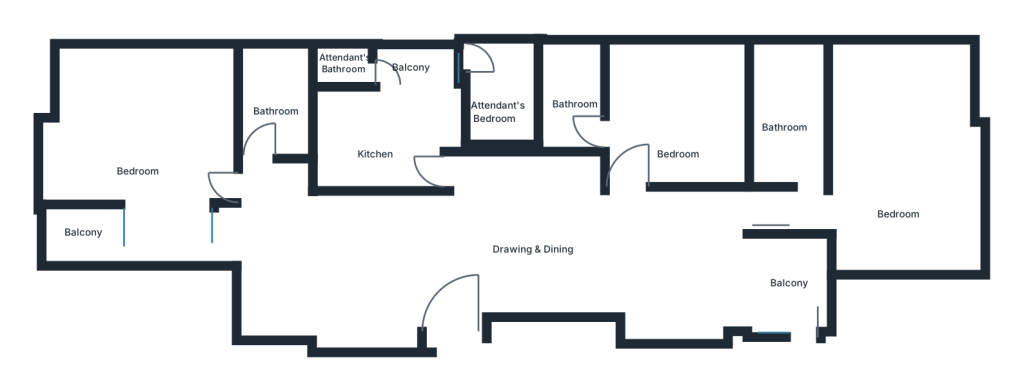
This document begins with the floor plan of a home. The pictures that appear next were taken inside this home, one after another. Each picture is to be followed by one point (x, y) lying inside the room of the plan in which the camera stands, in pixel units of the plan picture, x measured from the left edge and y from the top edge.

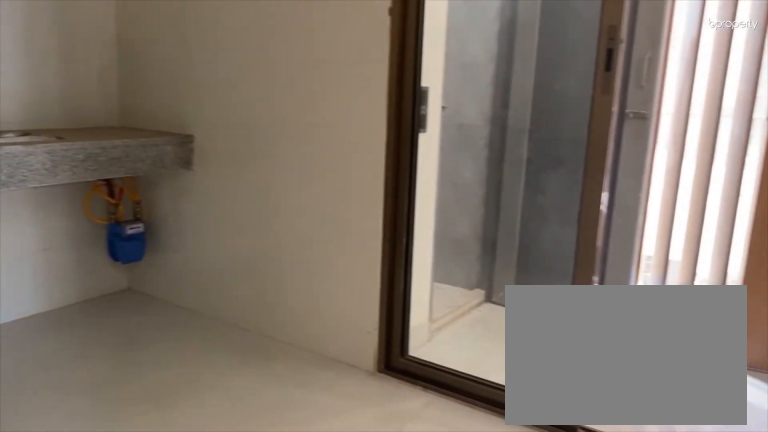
(378, 129)
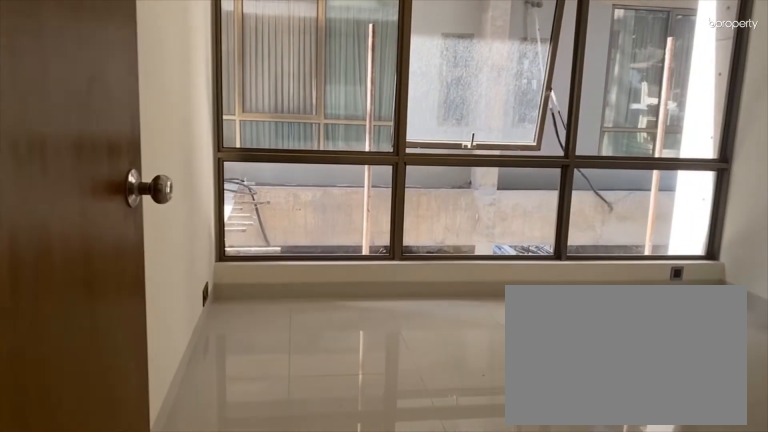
(623, 191)
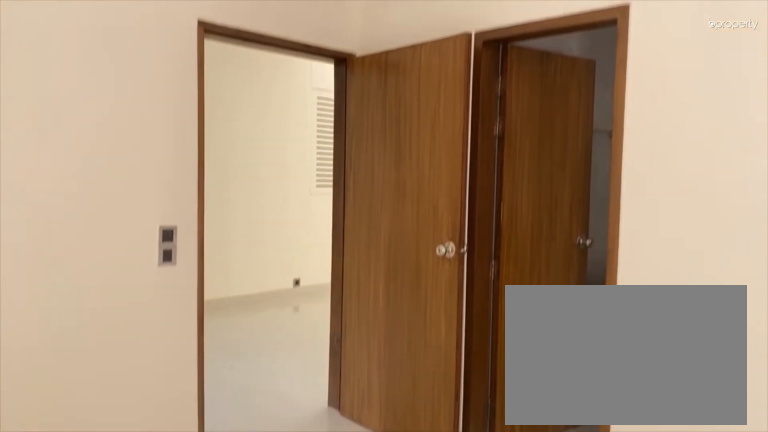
(672, 98)
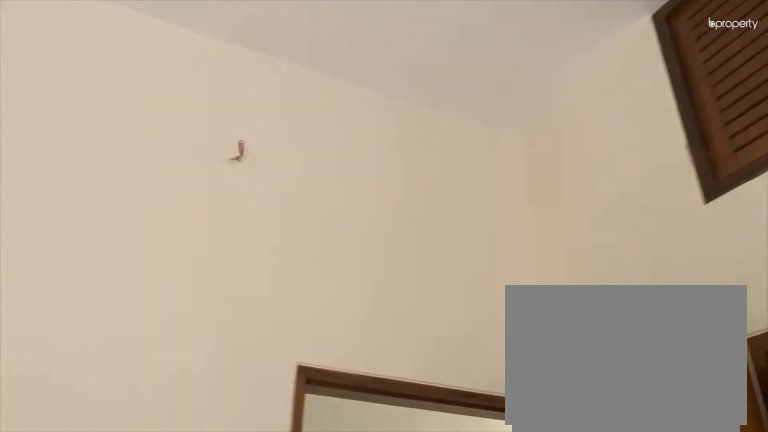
(672, 98)
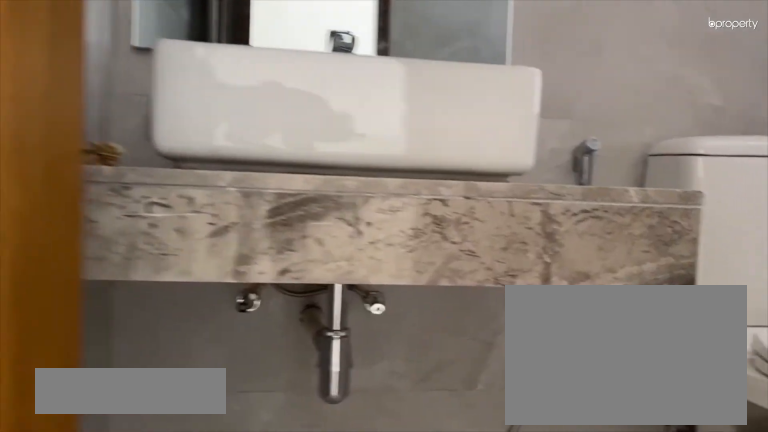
(575, 94)
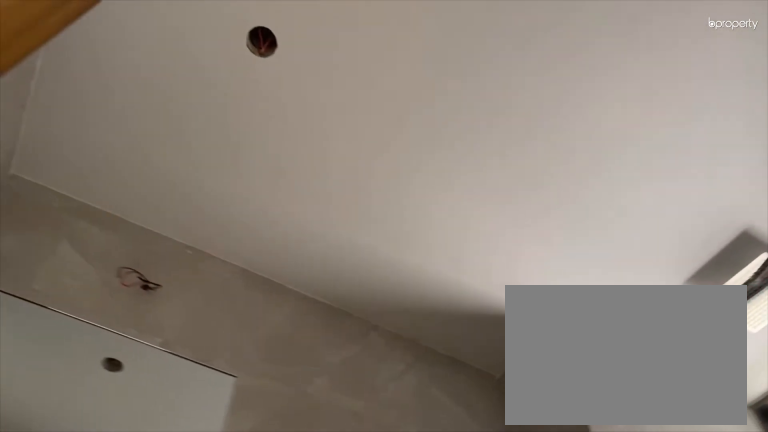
(575, 94)
